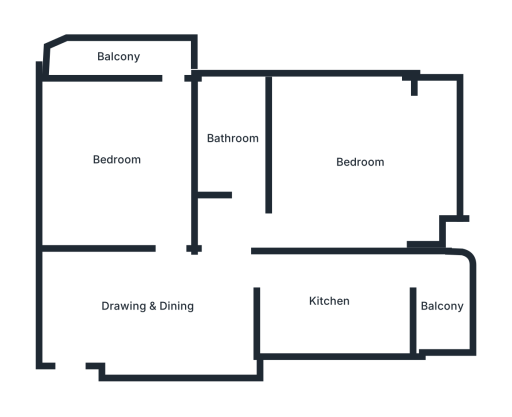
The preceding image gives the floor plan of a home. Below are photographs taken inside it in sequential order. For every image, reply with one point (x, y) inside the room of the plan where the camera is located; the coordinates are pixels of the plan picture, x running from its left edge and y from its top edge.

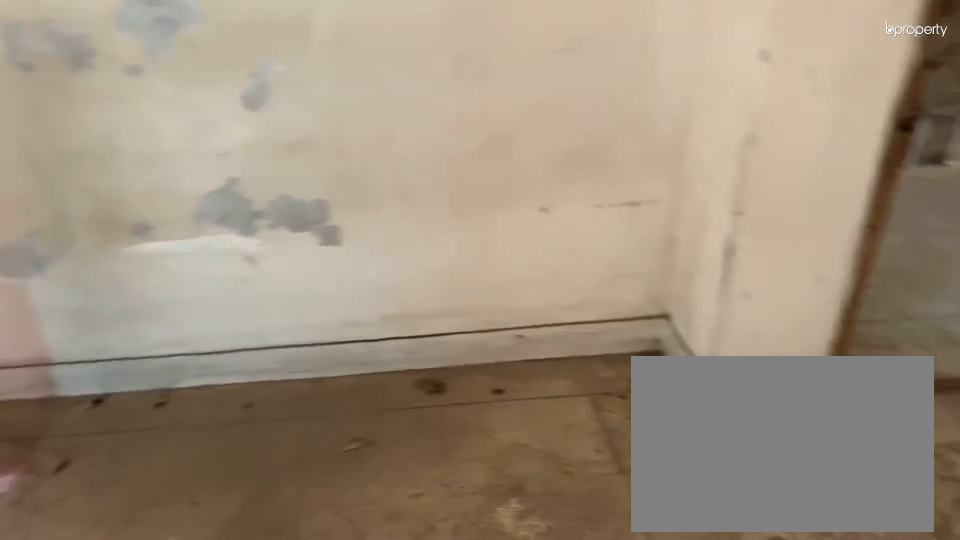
(151, 304)
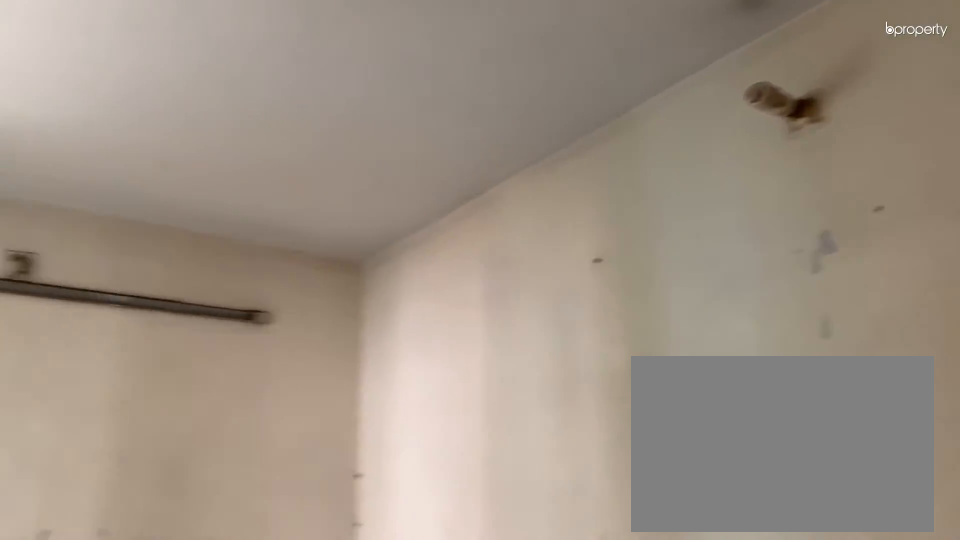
(151, 304)
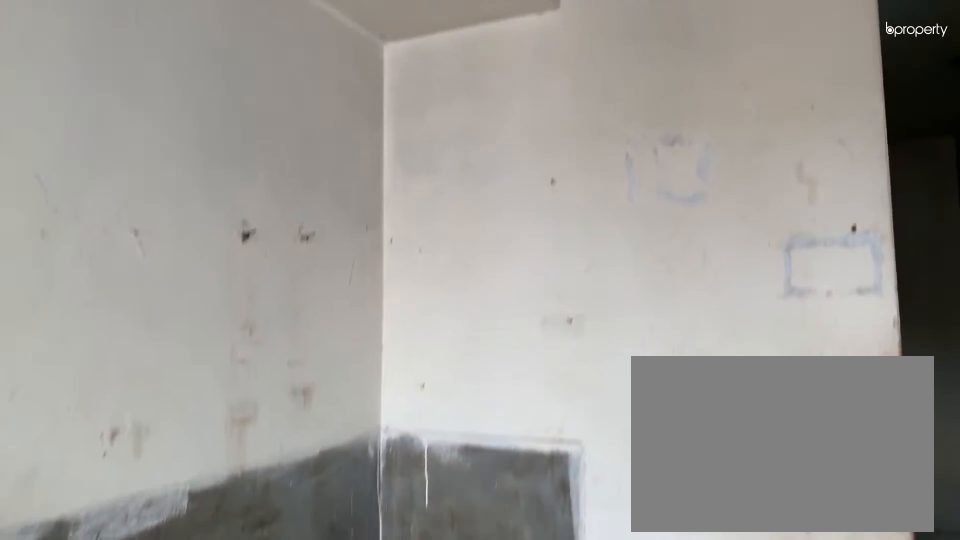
(329, 302)
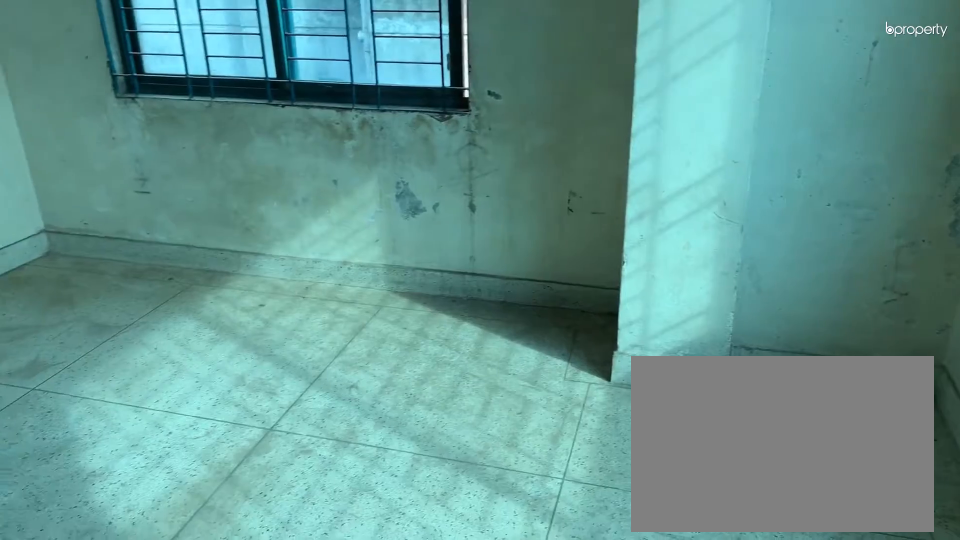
(358, 161)
